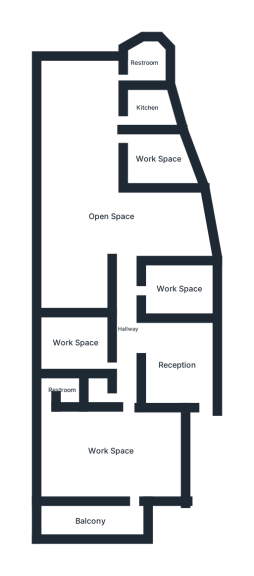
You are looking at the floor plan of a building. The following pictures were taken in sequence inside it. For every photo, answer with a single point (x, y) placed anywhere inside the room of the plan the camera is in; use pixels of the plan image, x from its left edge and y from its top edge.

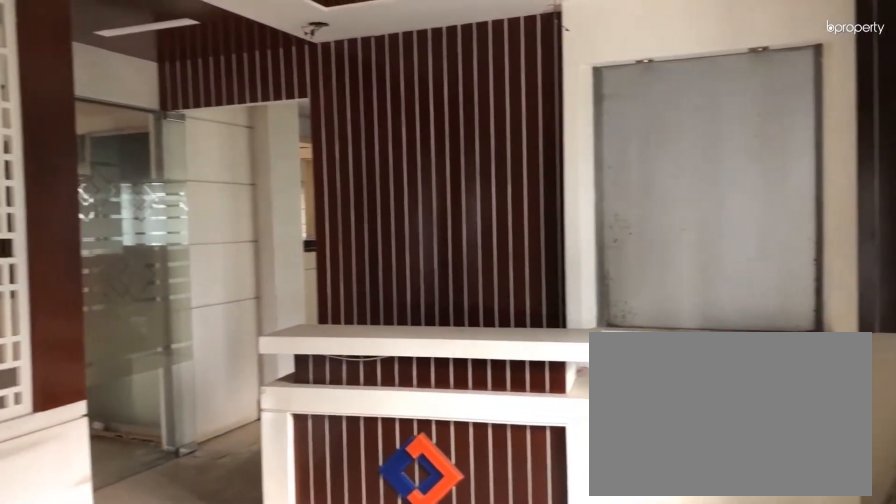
(177, 364)
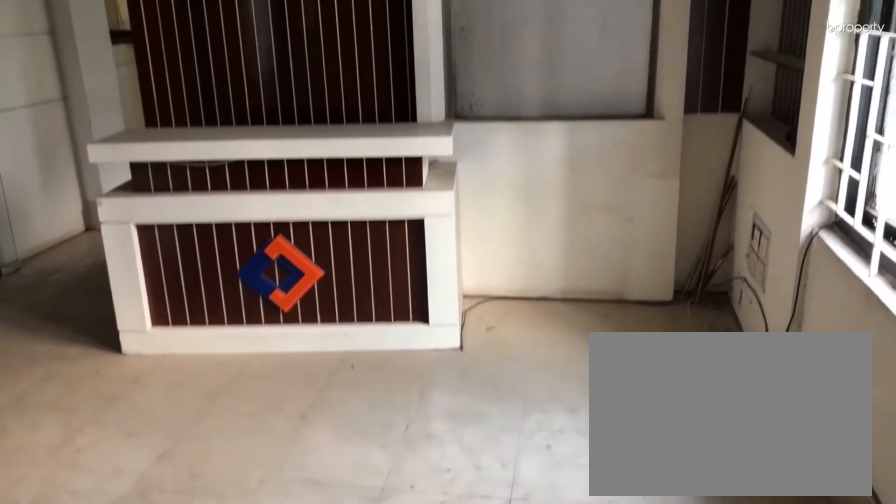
(177, 364)
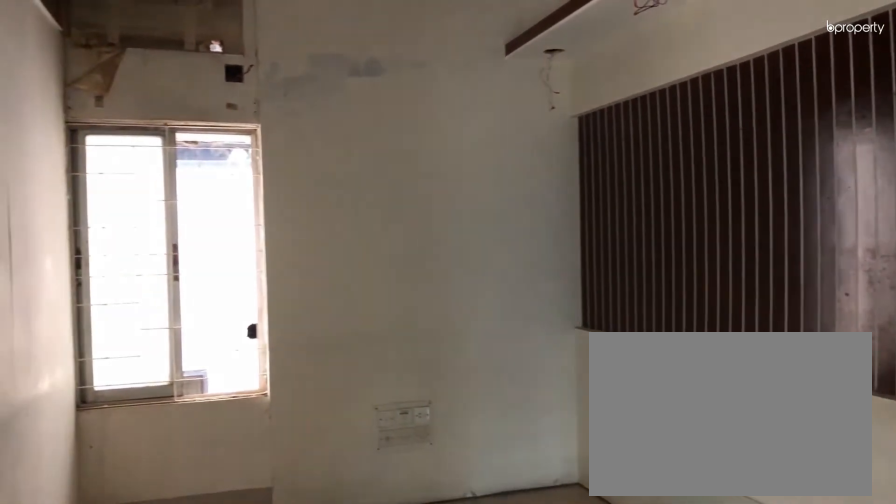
(76, 345)
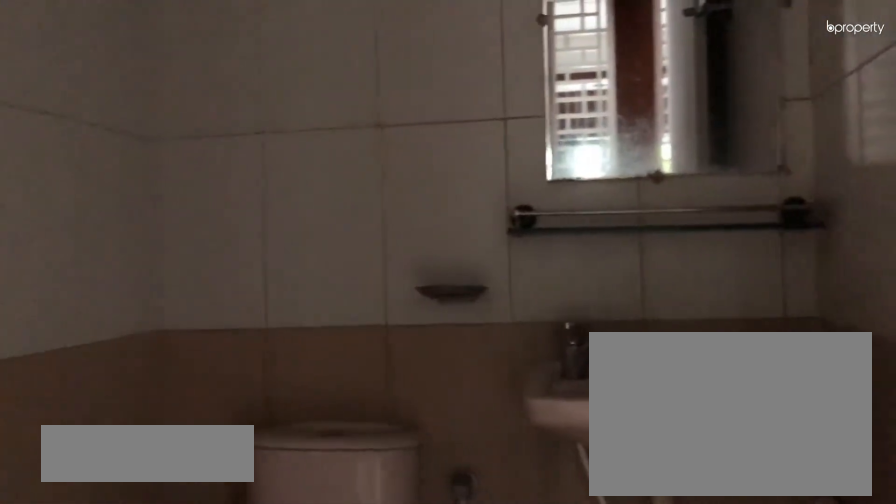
(99, 392)
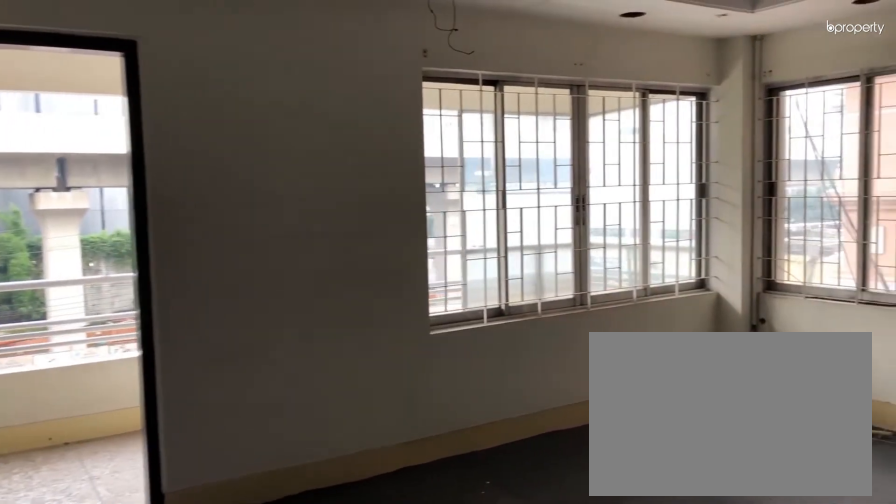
(111, 452)
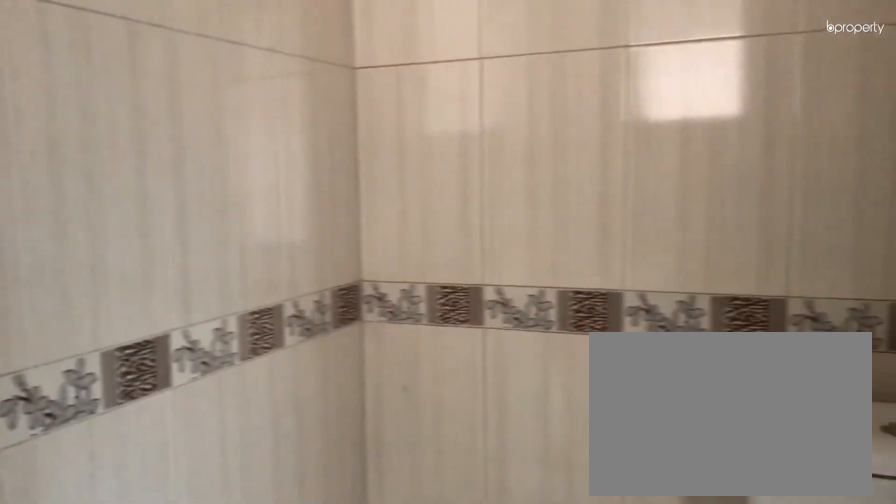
(59, 393)
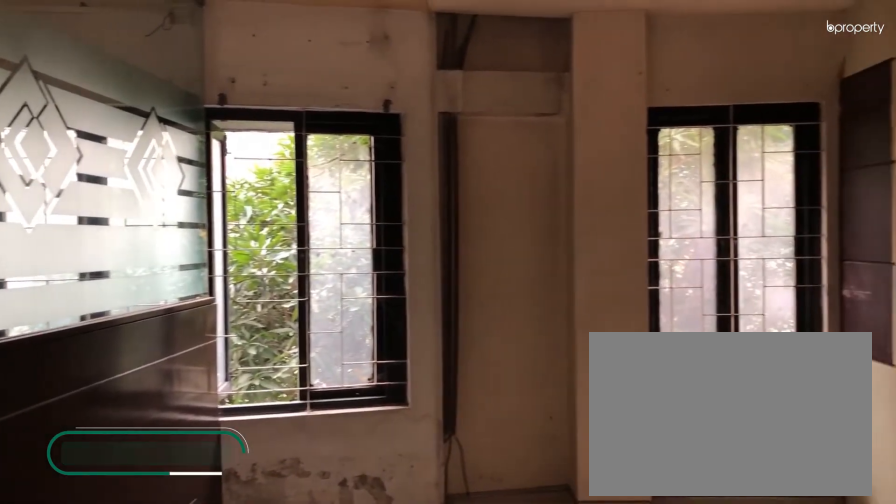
(179, 288)
